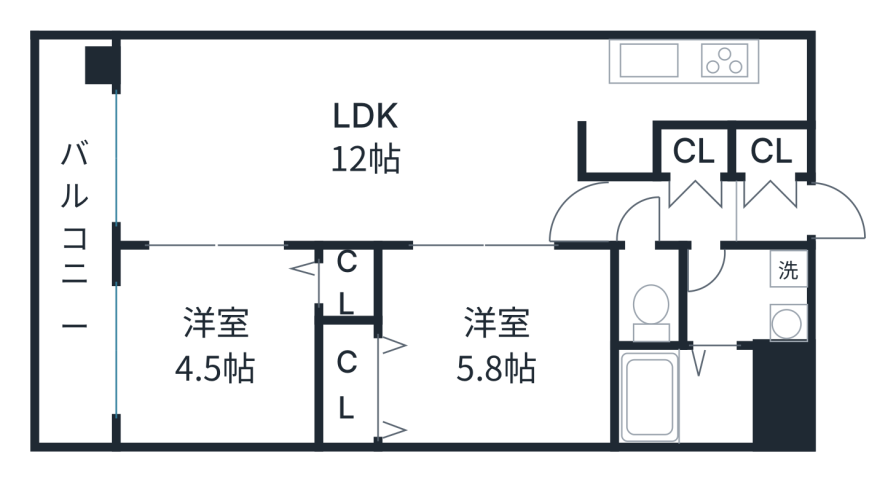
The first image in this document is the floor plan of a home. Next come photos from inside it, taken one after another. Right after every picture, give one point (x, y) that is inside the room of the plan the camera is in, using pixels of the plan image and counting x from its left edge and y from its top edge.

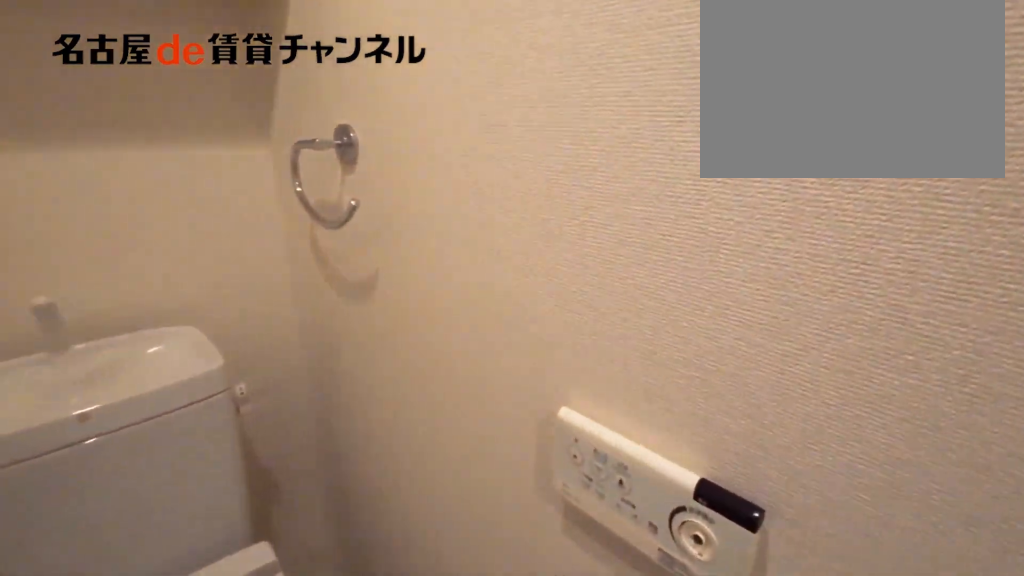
(648, 295)
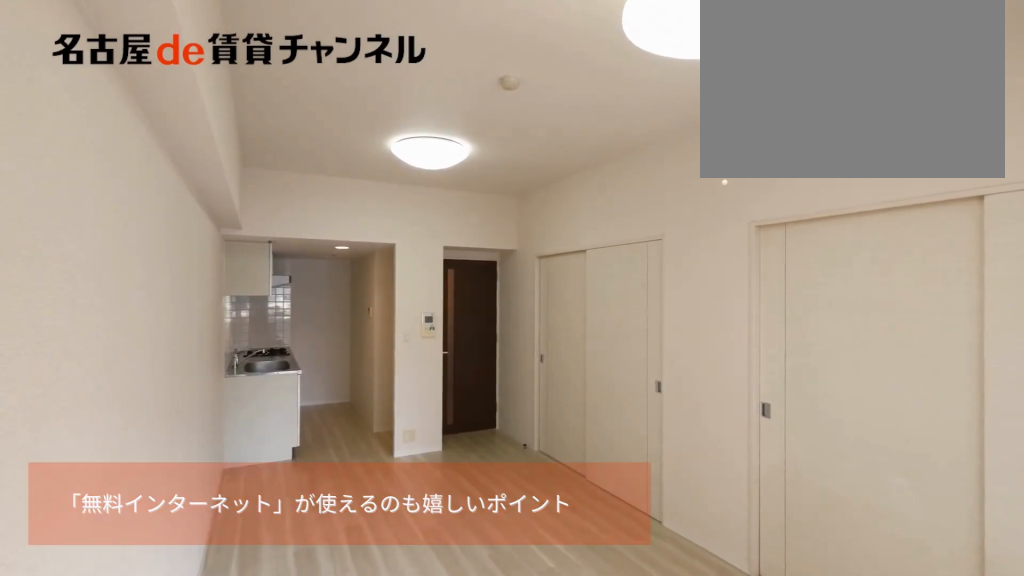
(360, 140)
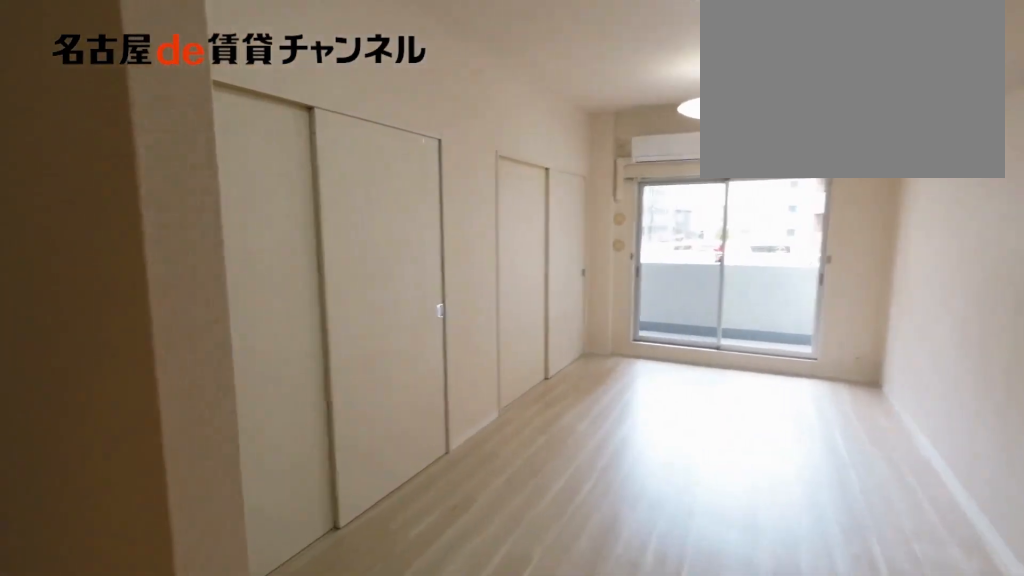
(696, 81)
